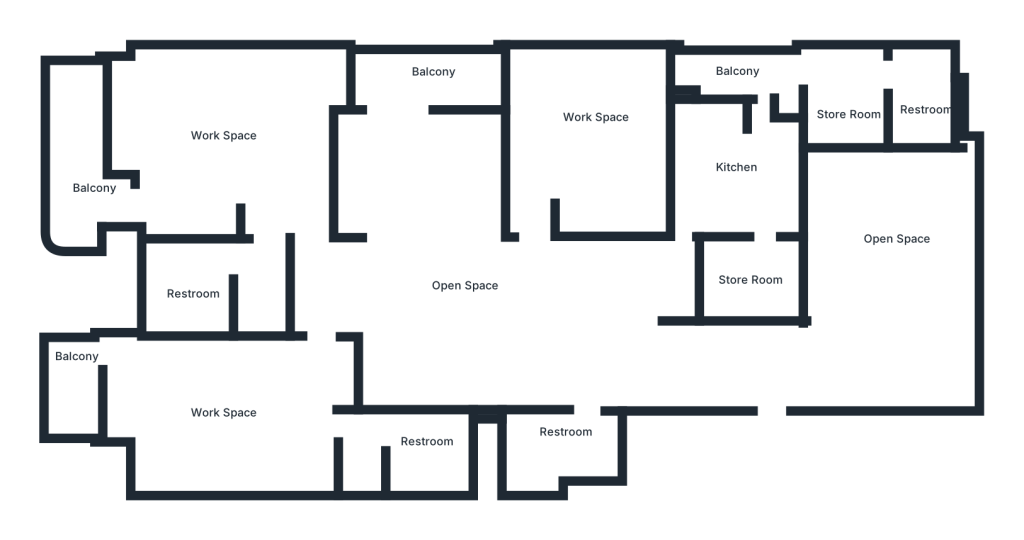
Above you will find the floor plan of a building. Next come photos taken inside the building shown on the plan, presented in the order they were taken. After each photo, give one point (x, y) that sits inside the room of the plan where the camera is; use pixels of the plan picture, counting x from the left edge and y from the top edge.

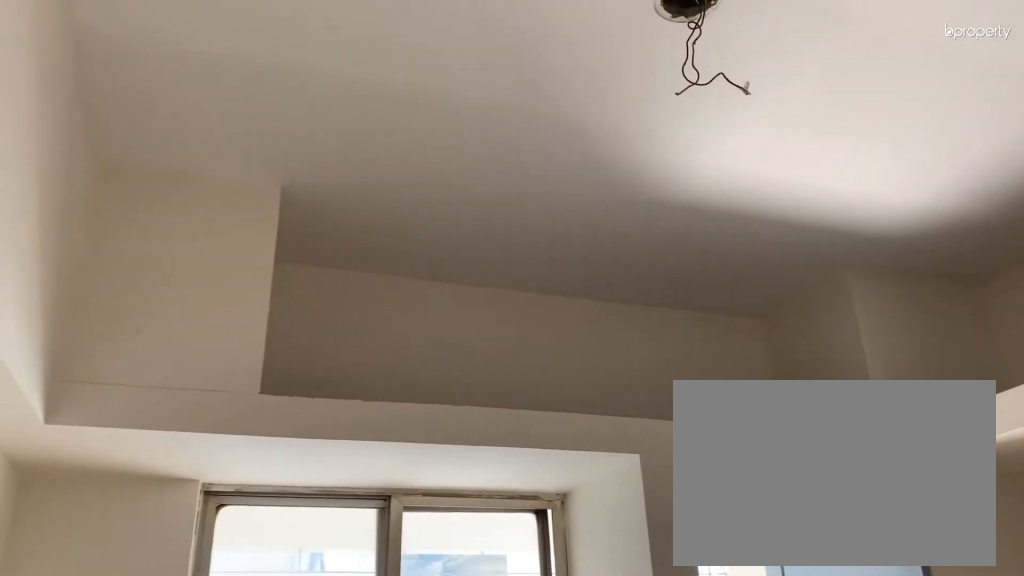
(751, 179)
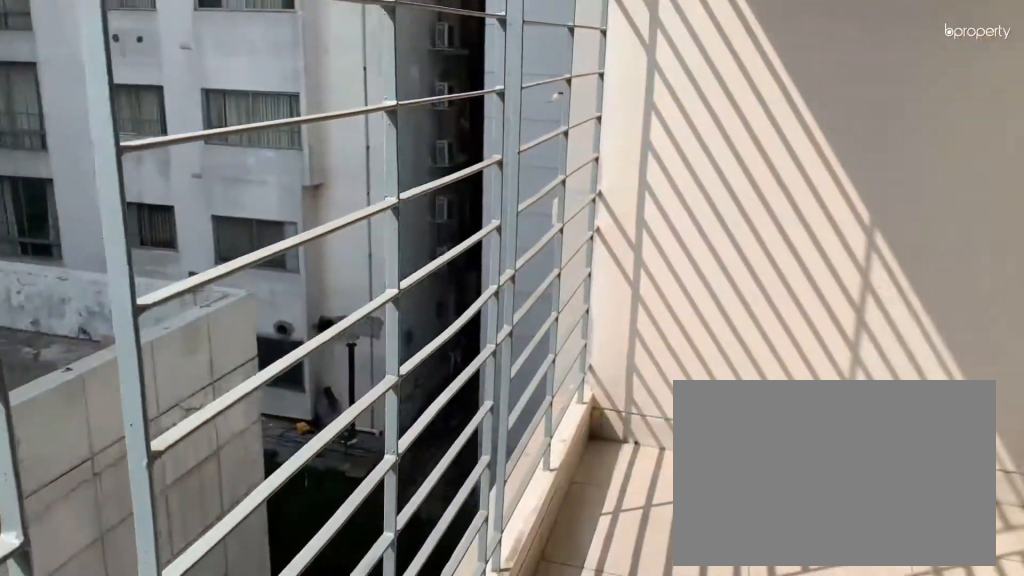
(420, 73)
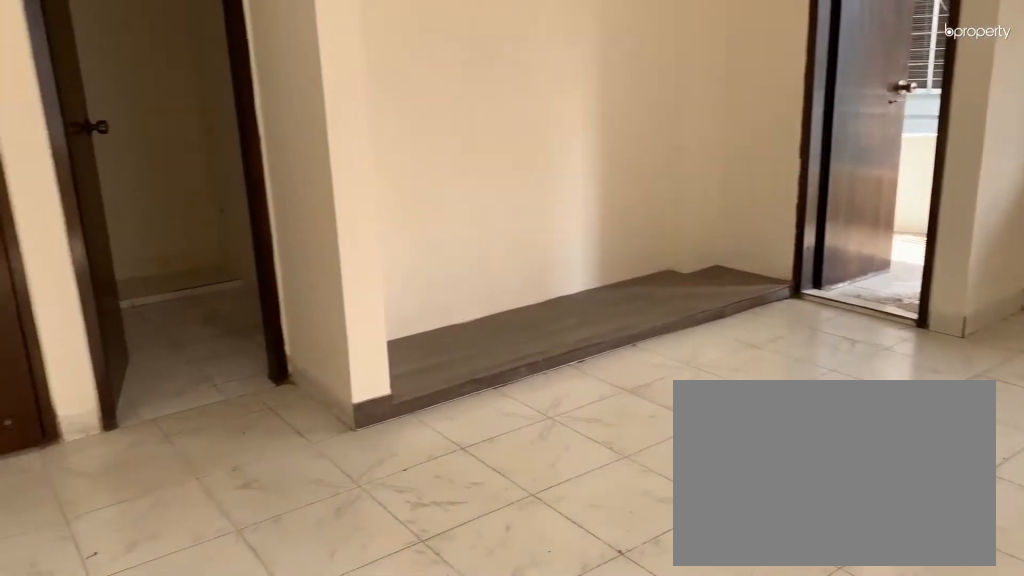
(242, 143)
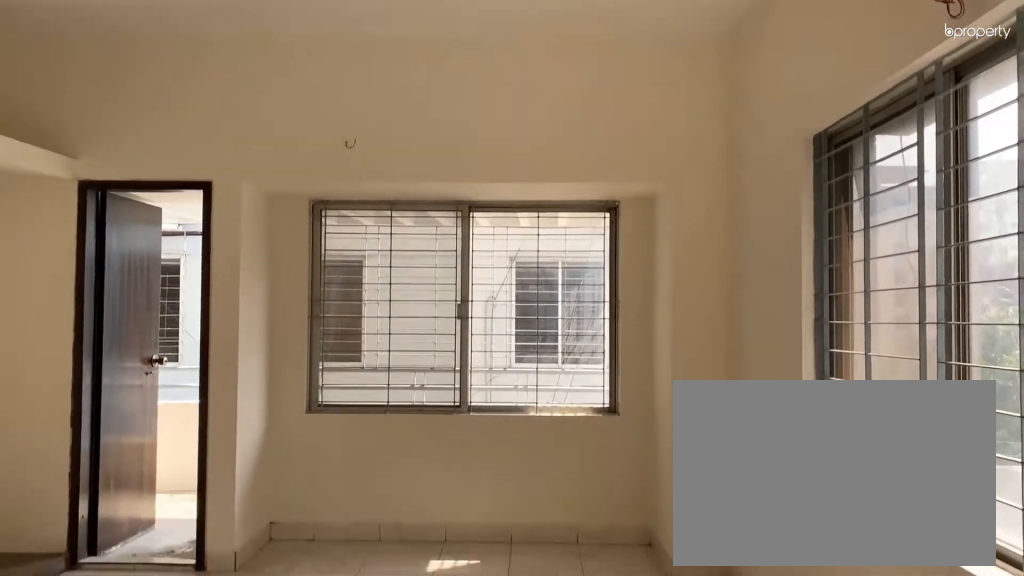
(242, 143)
